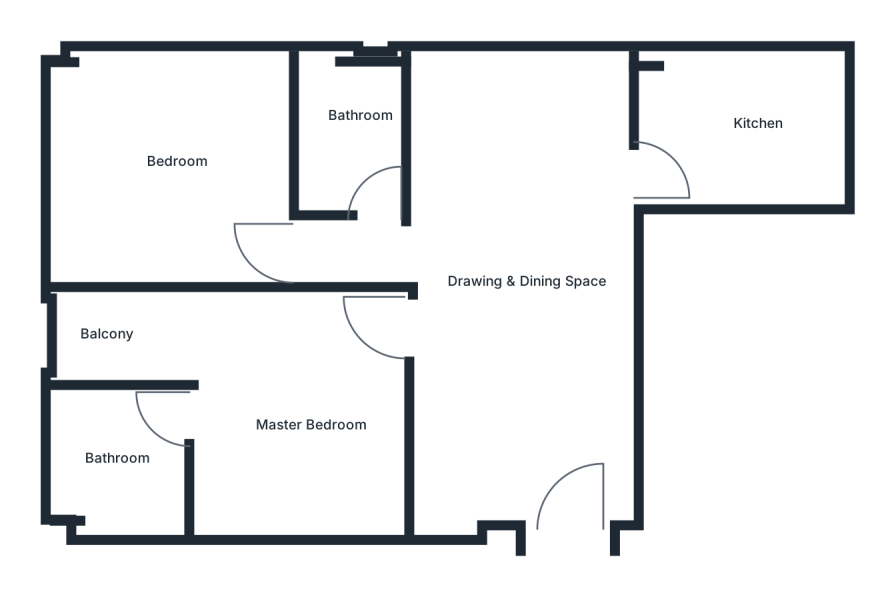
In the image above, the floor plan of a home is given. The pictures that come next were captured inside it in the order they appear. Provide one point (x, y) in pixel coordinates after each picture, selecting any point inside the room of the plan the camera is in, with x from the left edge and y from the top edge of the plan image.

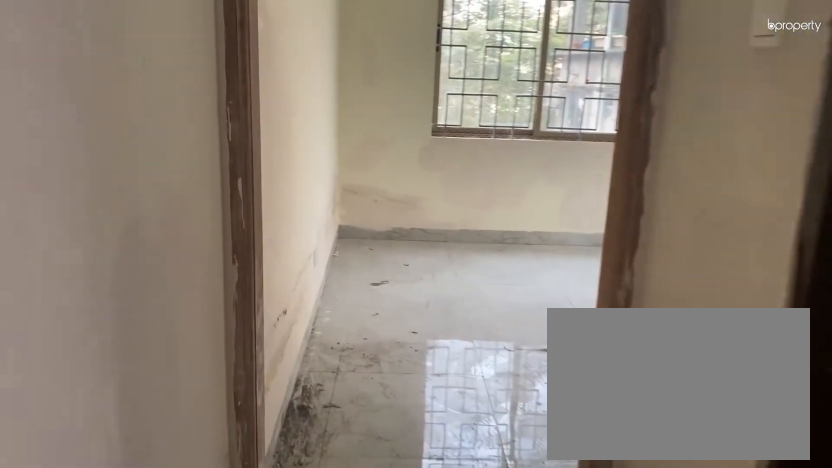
(355, 251)
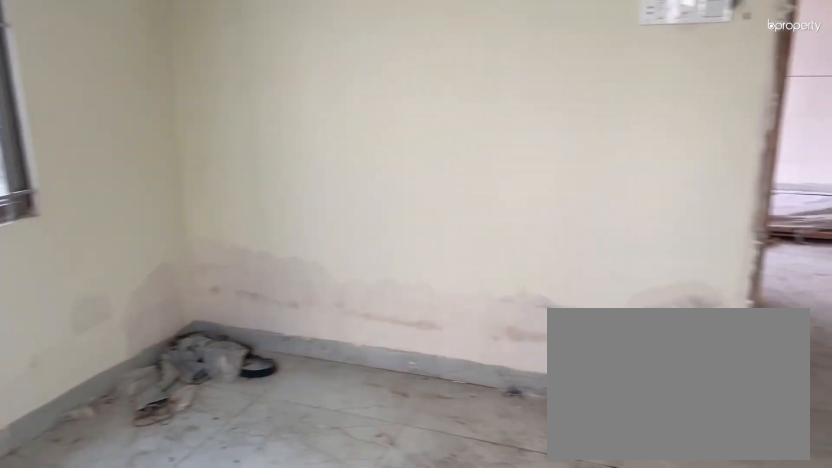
(168, 147)
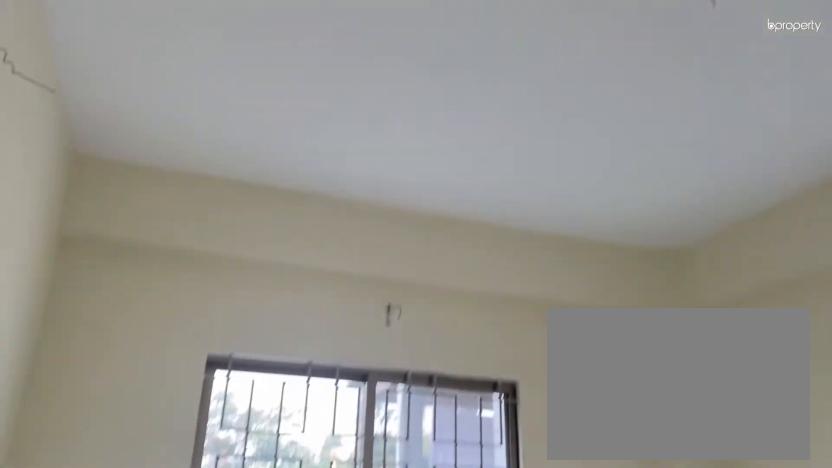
(168, 147)
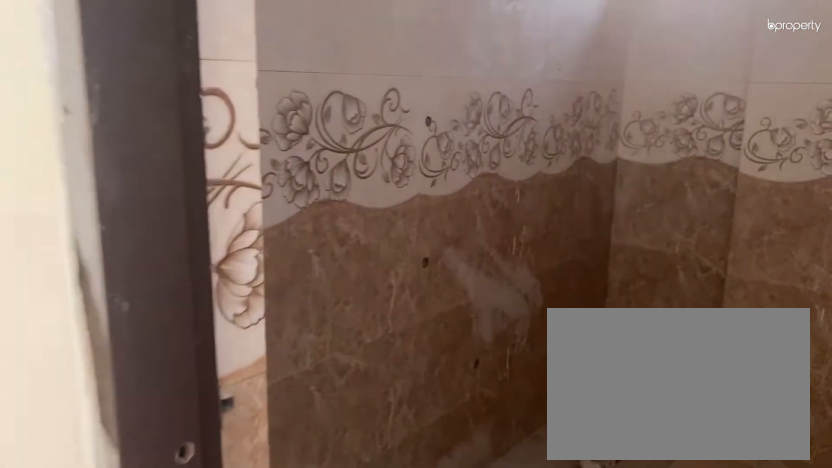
(369, 203)
